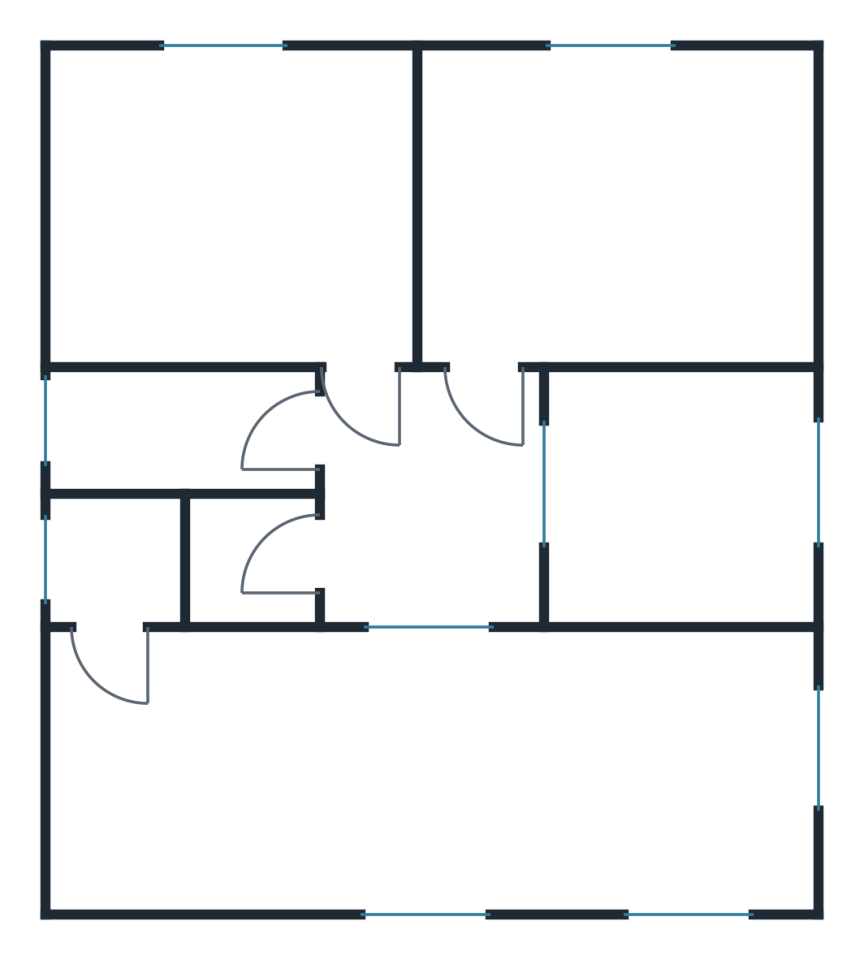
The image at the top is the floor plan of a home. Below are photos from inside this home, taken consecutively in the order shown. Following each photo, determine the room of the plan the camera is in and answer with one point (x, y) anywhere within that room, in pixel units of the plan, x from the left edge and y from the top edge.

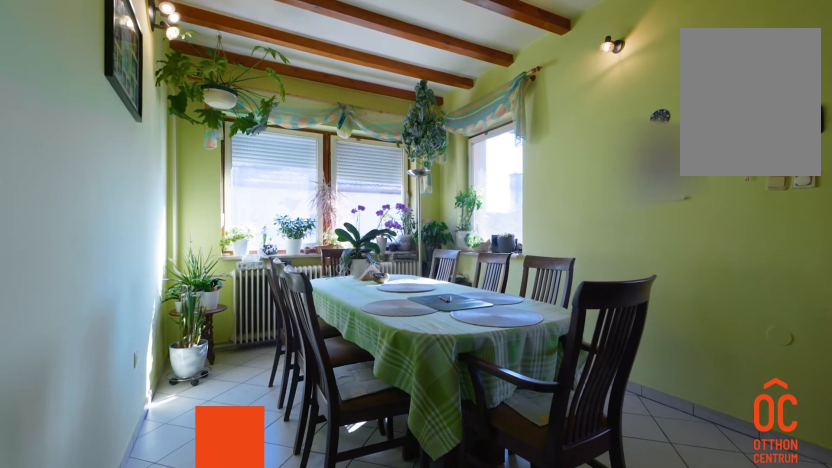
(490, 771)
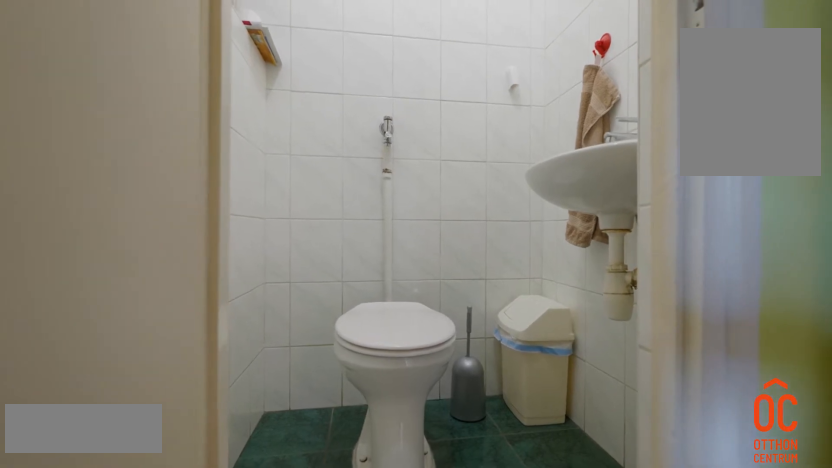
(246, 560)
